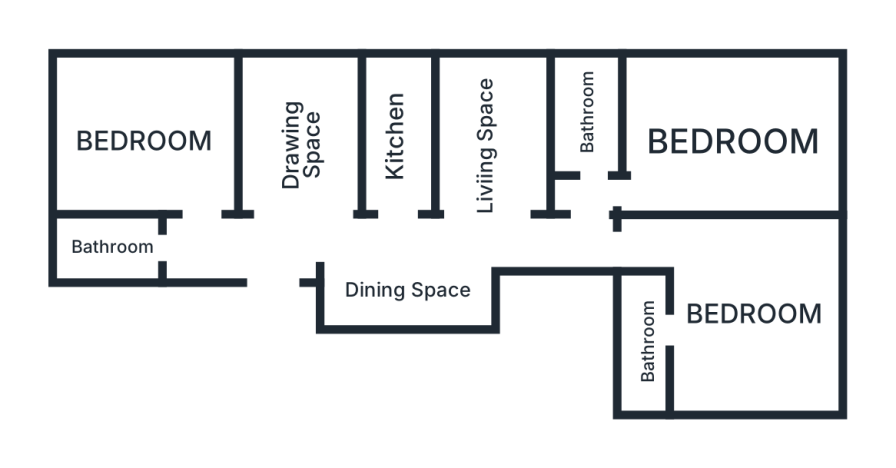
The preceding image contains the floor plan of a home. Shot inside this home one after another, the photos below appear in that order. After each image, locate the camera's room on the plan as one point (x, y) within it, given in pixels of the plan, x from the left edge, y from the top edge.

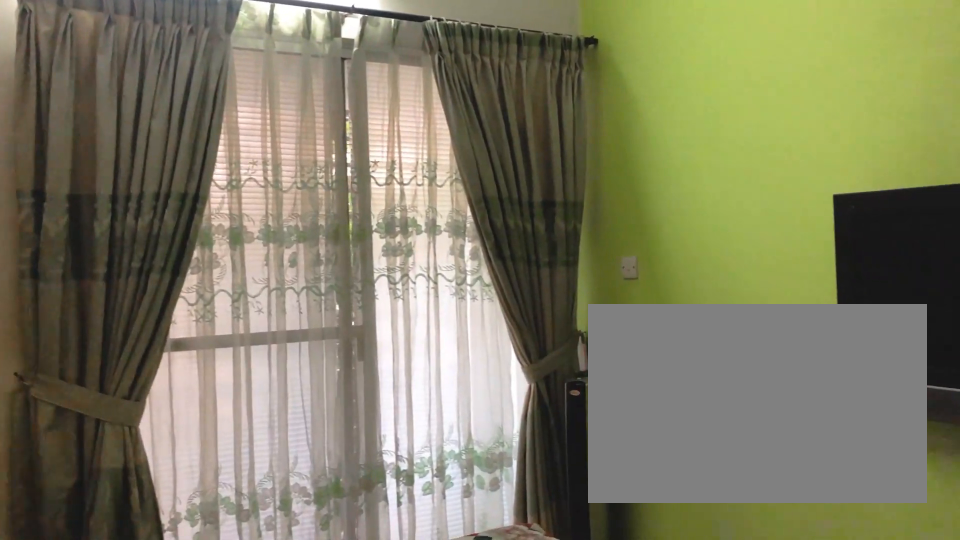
(722, 165)
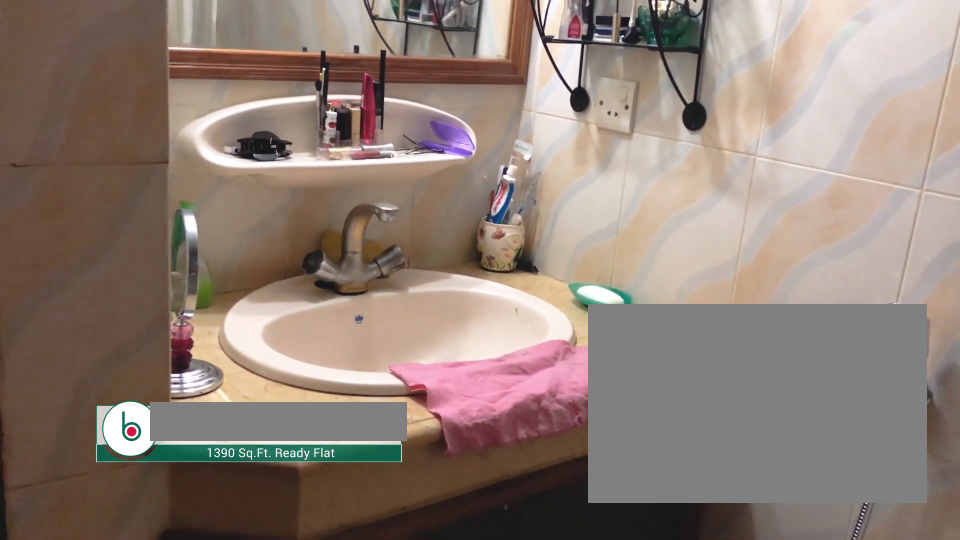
(604, 156)
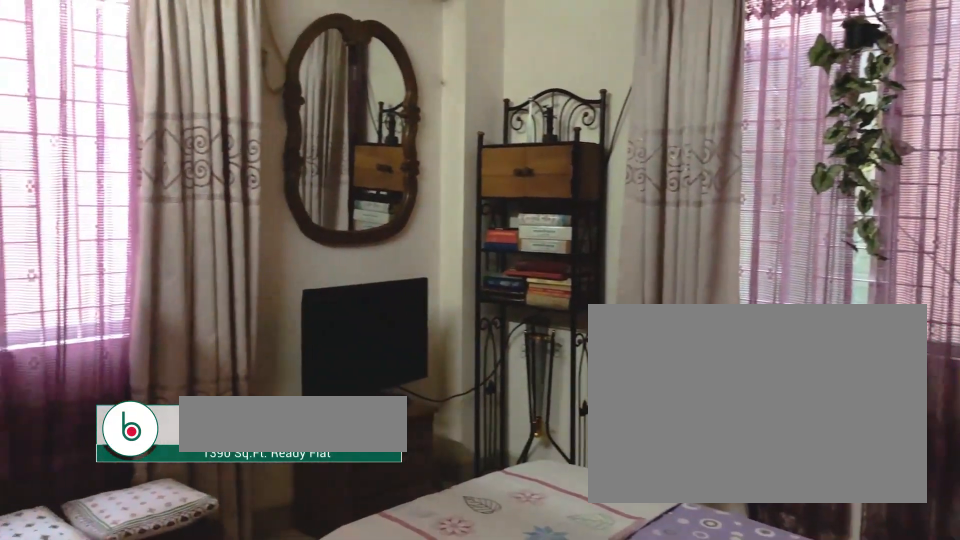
(139, 82)
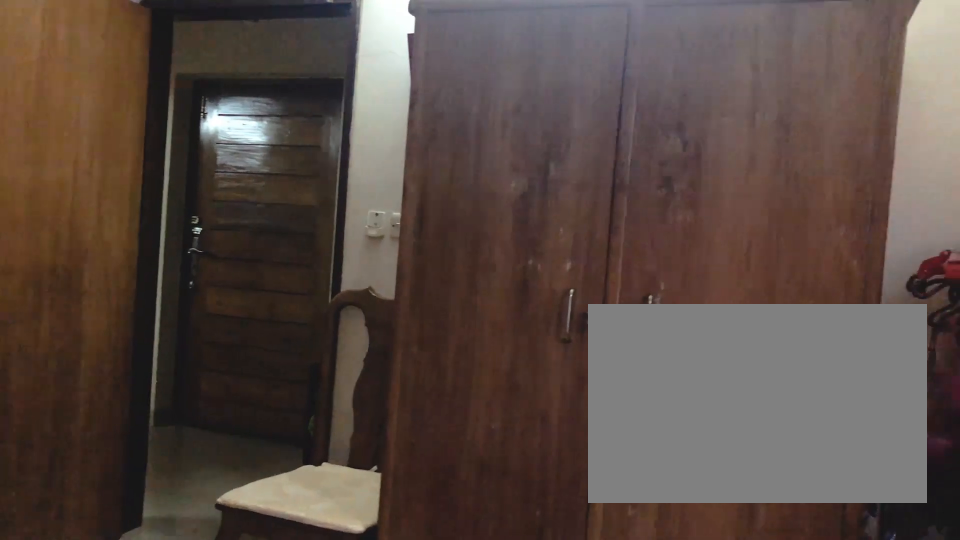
(139, 82)
